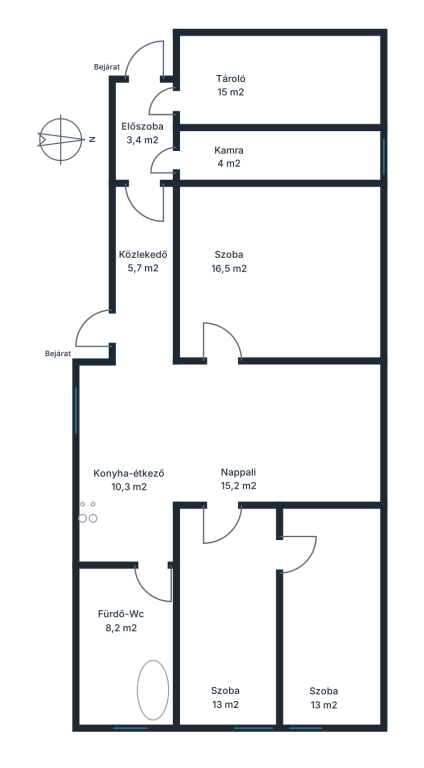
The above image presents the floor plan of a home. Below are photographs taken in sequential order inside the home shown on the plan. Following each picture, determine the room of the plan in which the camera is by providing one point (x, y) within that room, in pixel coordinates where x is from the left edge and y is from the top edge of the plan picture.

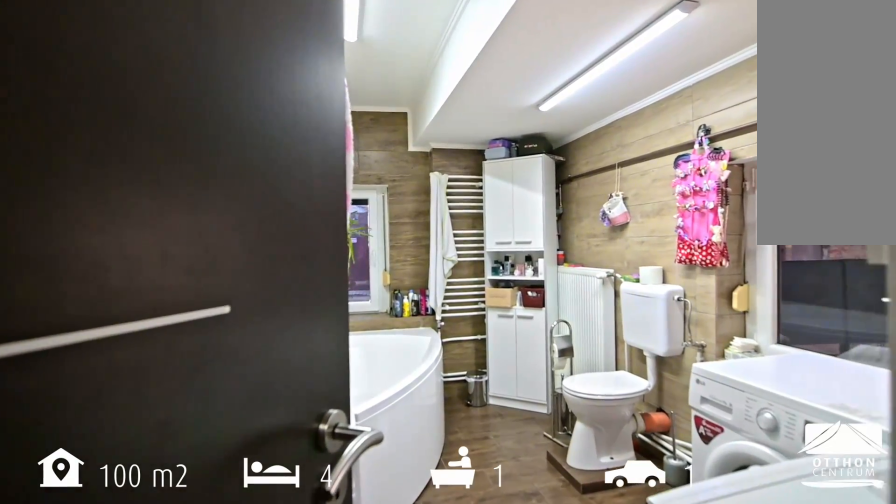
(128, 671)
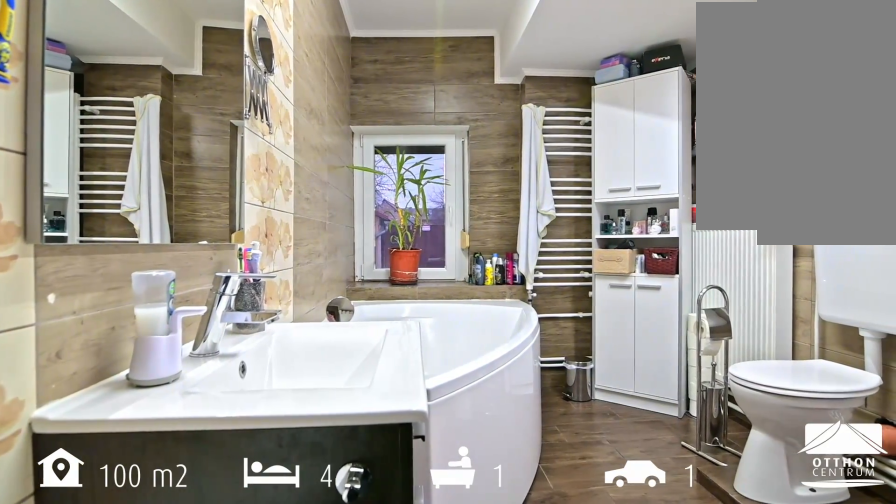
(128, 671)
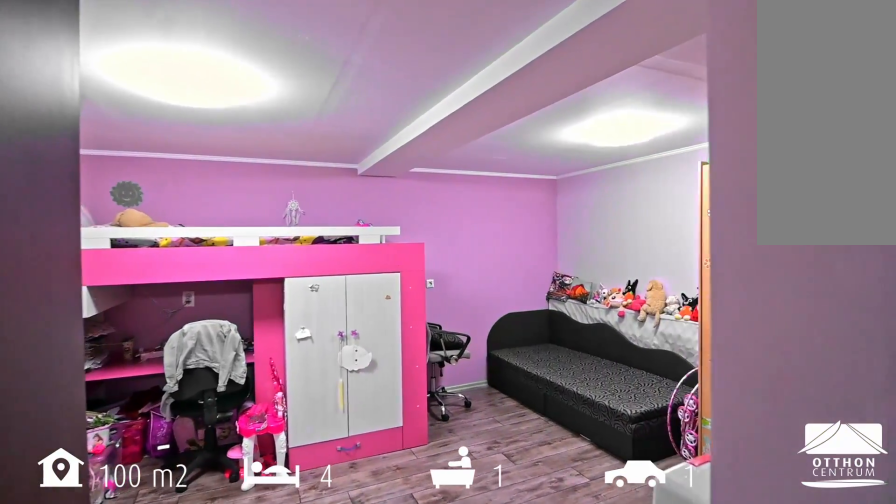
(265, 268)
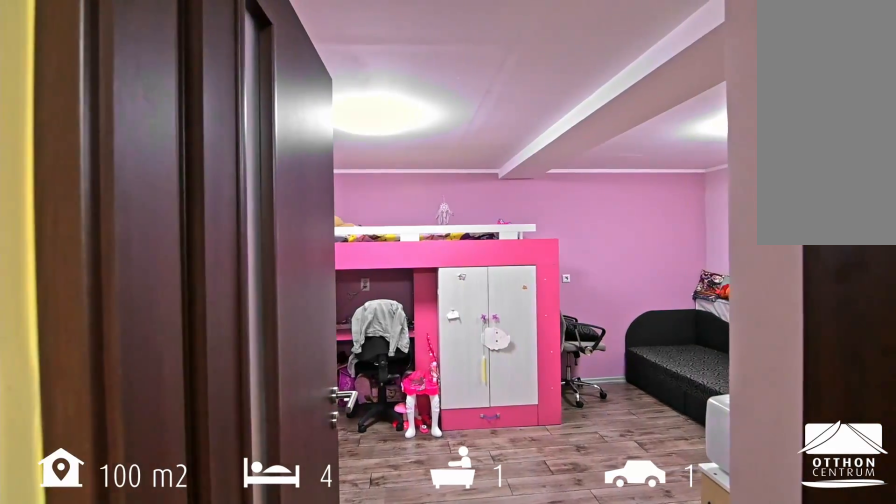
(265, 268)
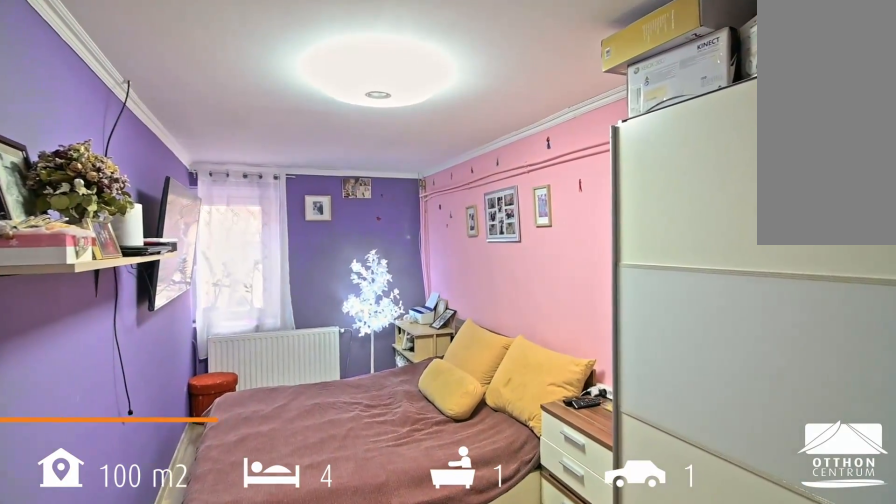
(229, 626)
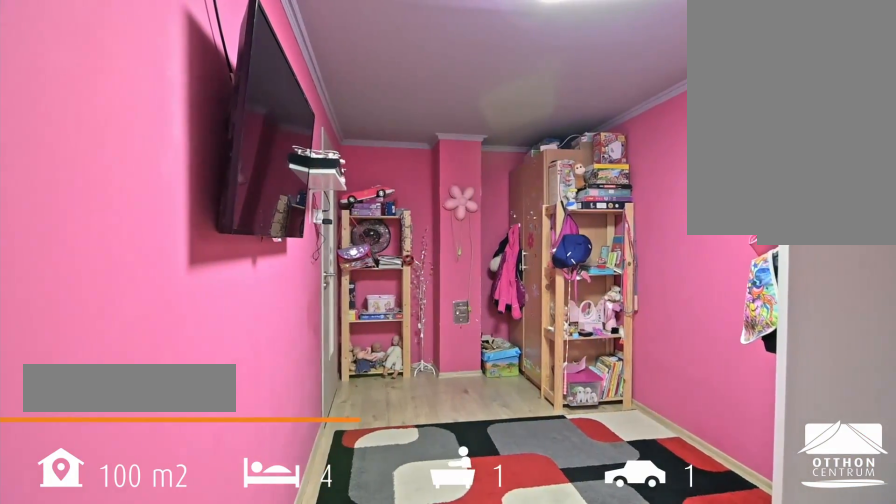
(334, 627)
